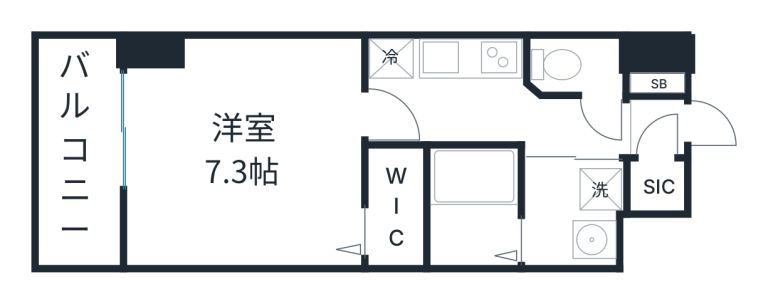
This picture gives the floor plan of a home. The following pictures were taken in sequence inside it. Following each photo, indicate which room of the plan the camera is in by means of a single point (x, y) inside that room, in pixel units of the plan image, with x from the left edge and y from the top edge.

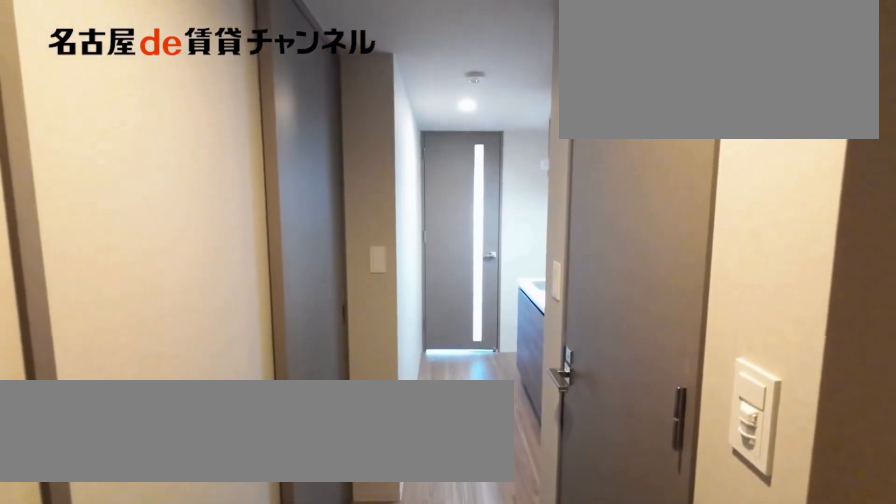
(657, 127)
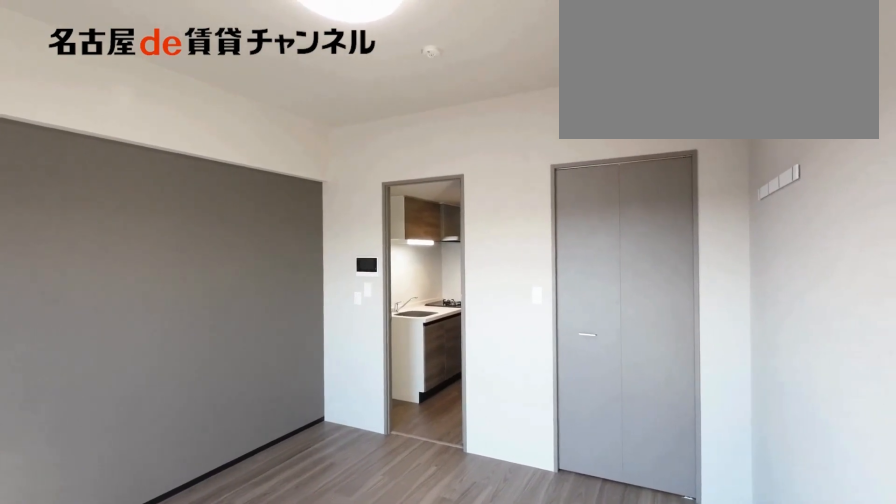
(247, 155)
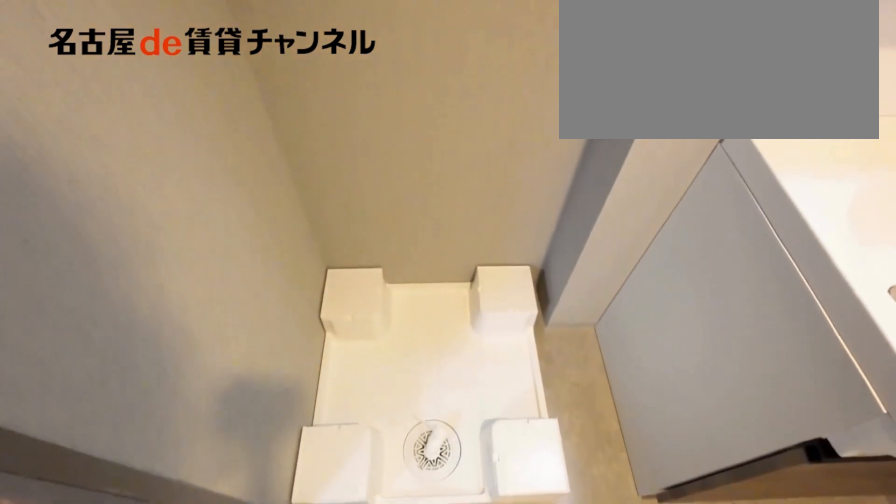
(574, 214)
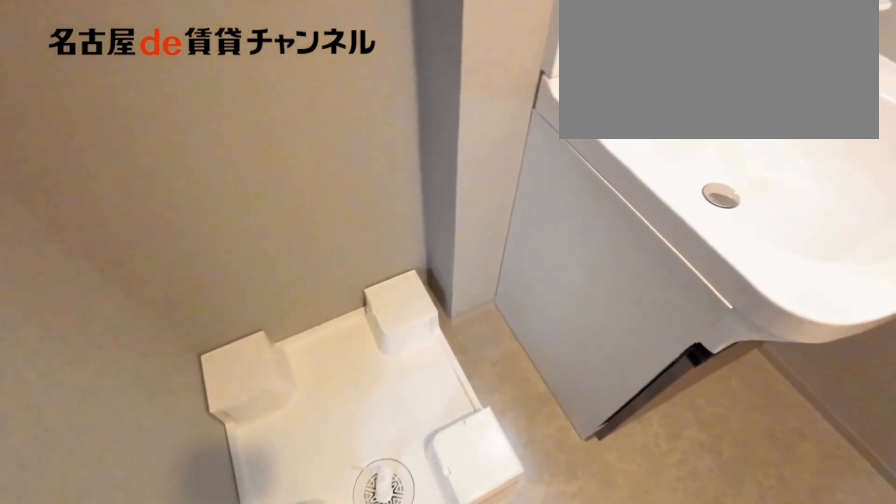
(574, 214)
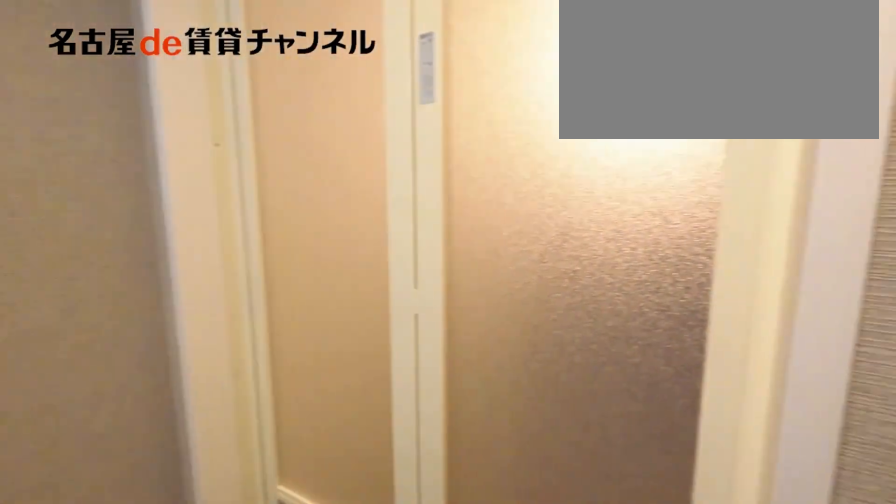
(574, 214)
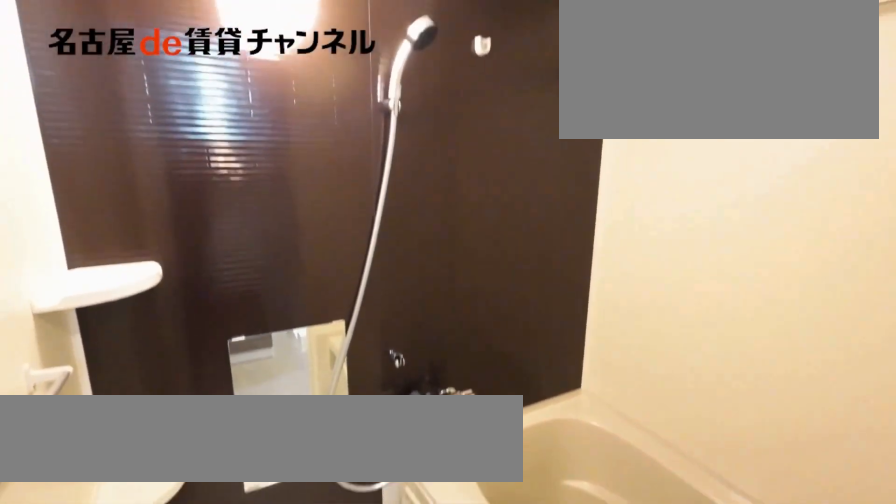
(474, 208)
